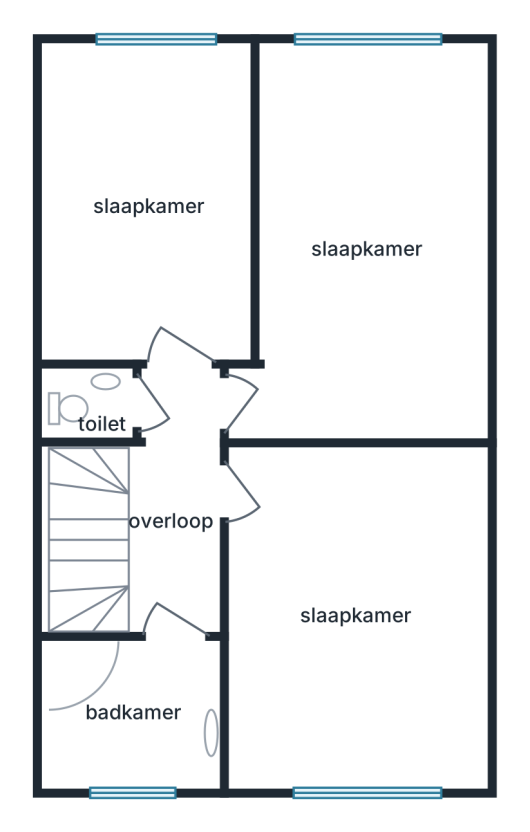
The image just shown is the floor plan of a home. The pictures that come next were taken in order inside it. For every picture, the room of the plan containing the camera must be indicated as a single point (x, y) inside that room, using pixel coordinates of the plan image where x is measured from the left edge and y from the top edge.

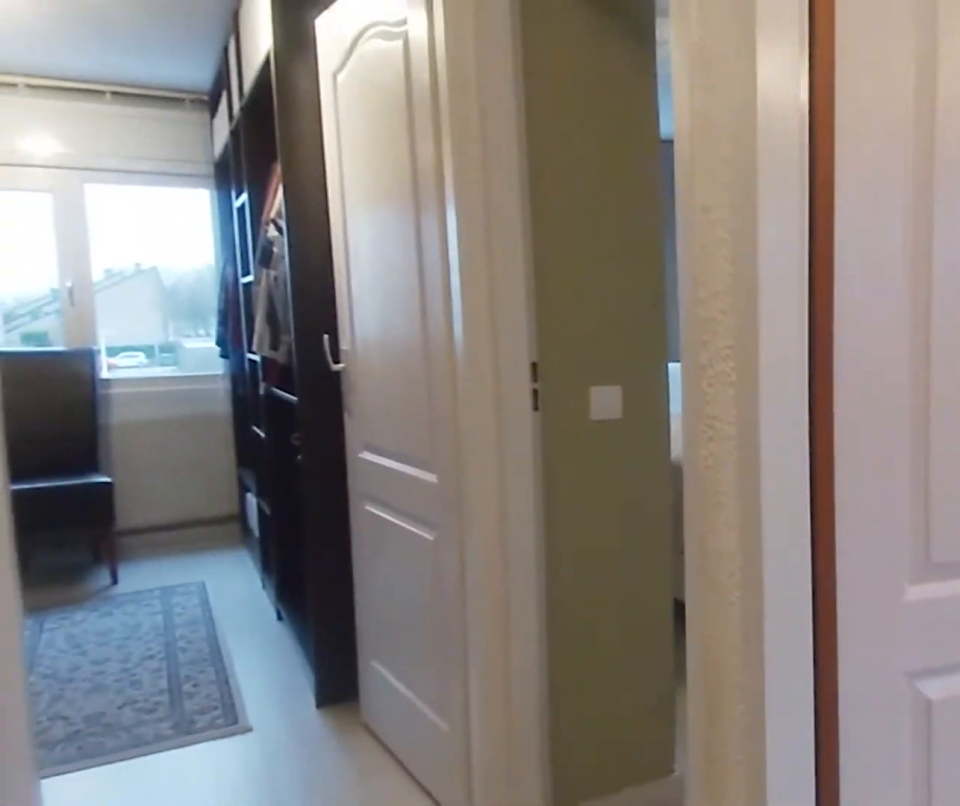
(173, 504)
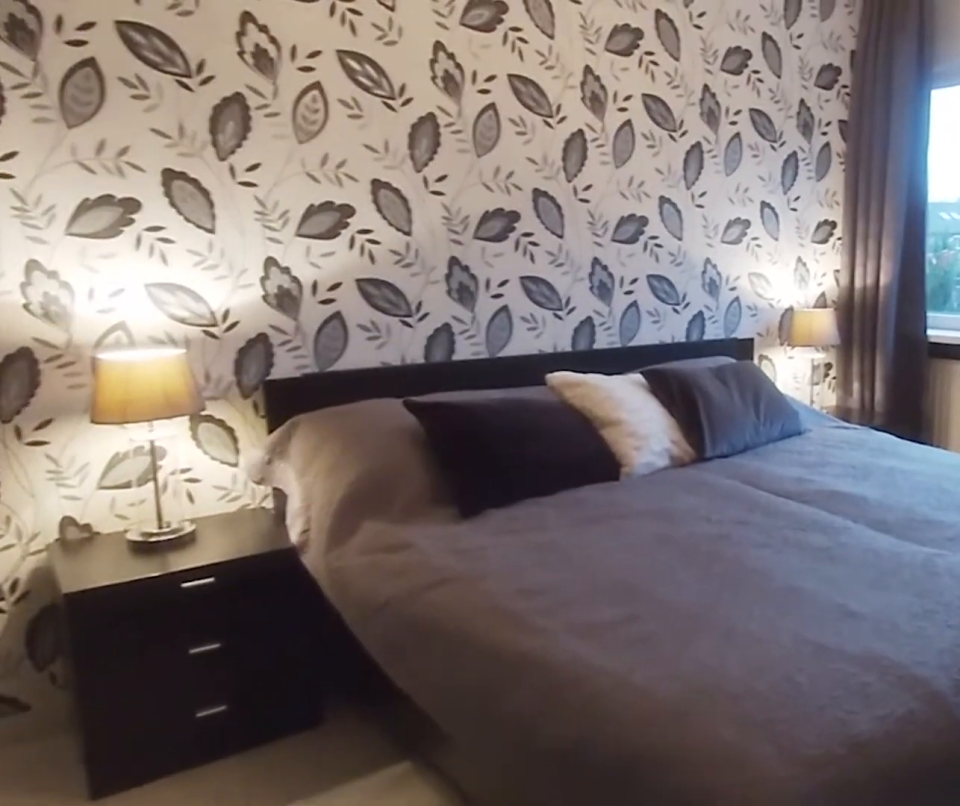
(356, 615)
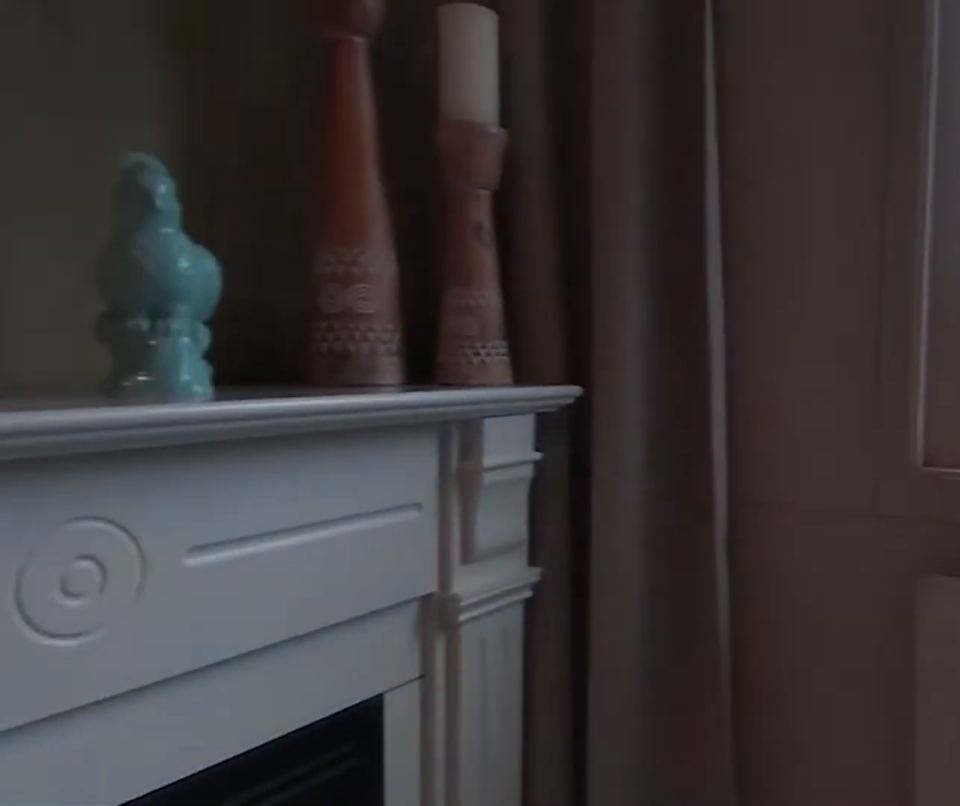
(411, 397)
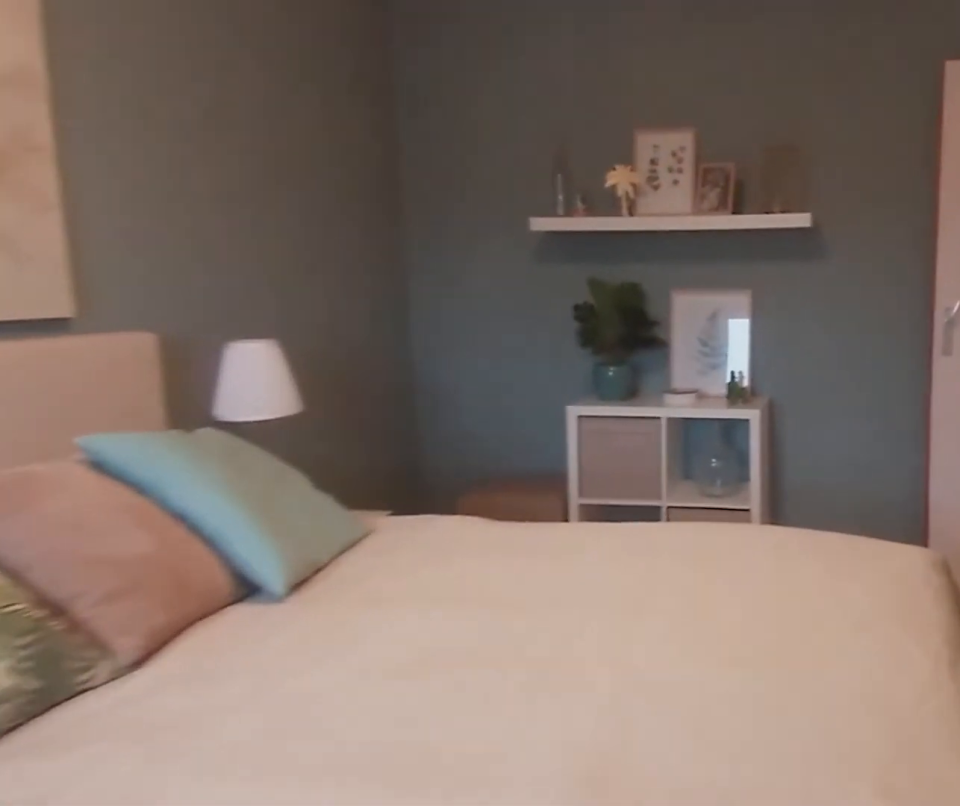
(411, 397)
